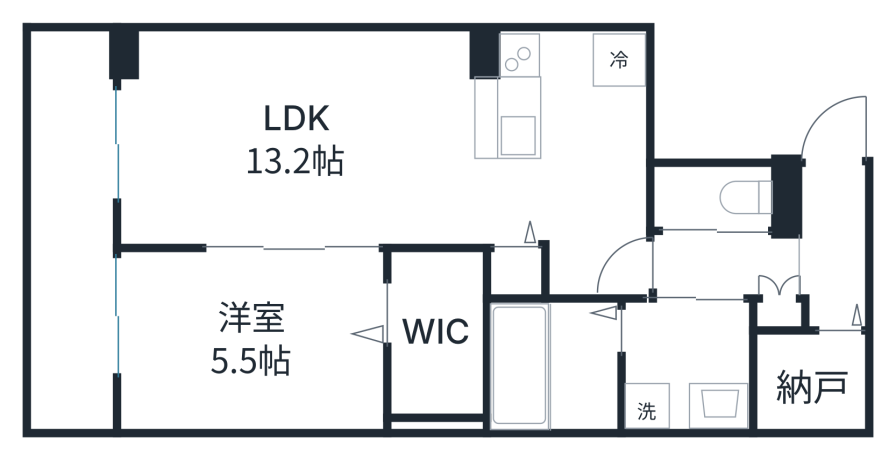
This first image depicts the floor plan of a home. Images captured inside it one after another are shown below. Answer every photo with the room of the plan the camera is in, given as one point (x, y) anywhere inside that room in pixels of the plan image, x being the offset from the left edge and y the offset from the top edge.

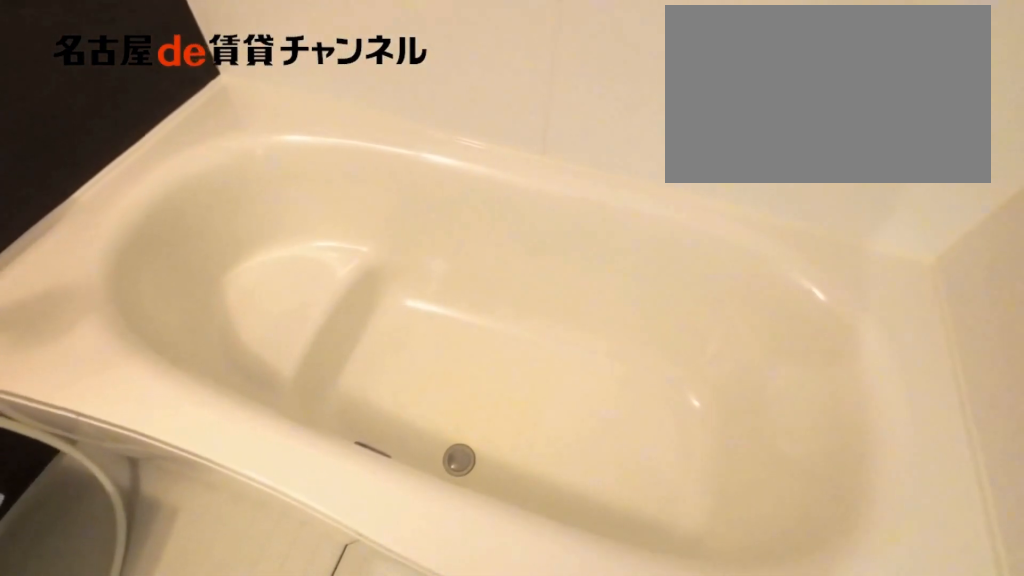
(551, 364)
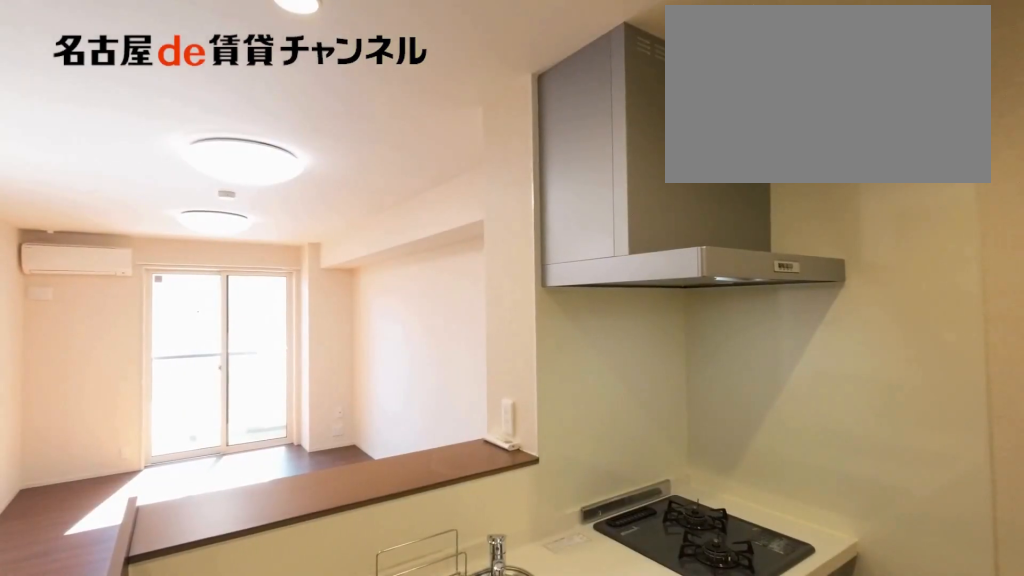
(511, 104)
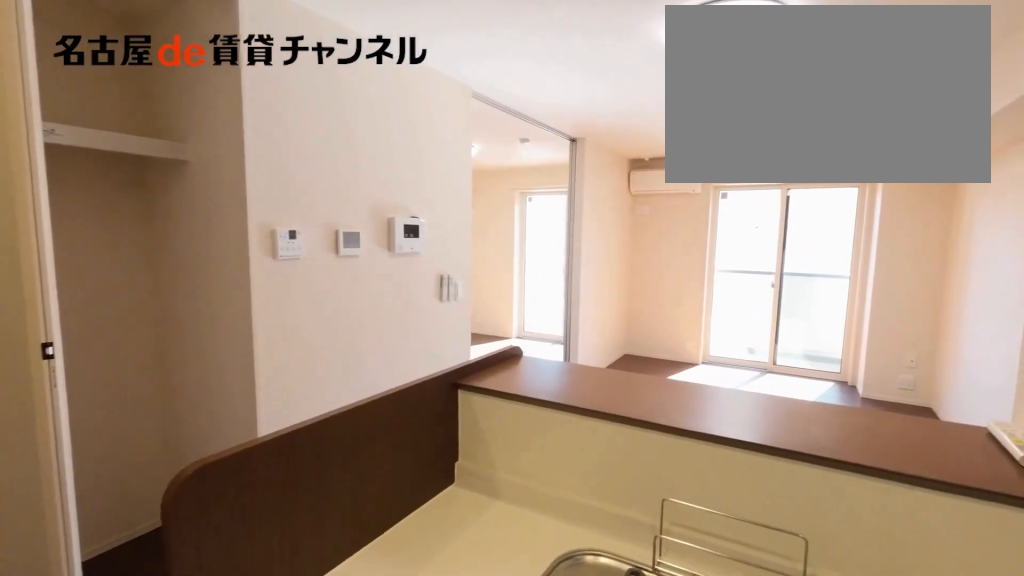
(511, 104)
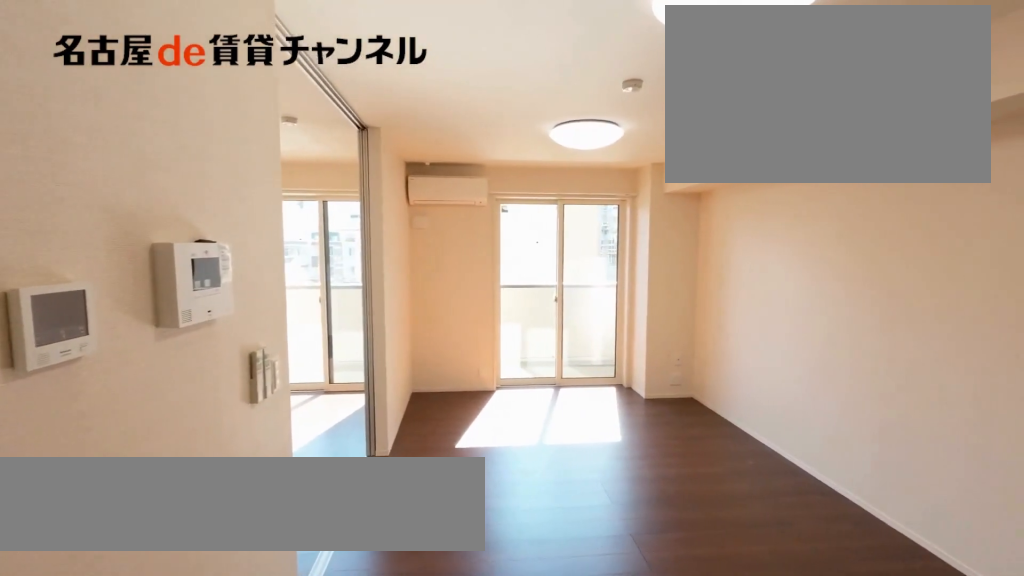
(346, 147)
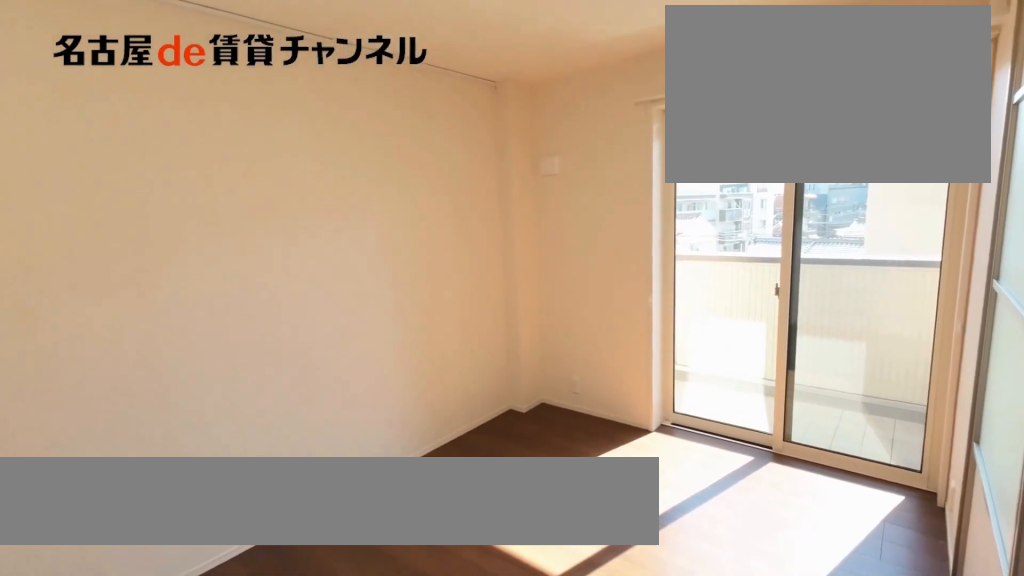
(247, 338)
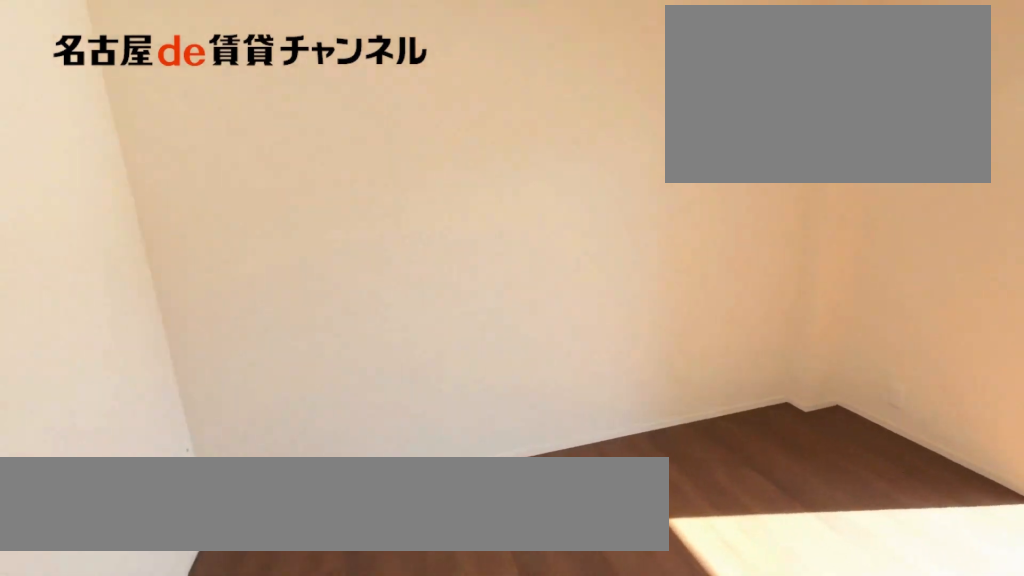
(247, 338)
